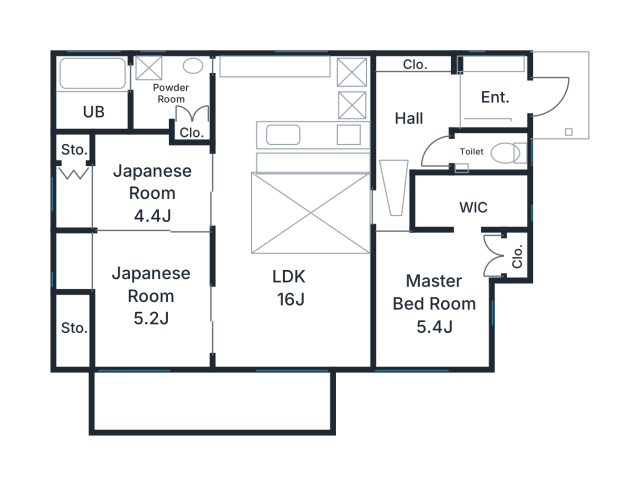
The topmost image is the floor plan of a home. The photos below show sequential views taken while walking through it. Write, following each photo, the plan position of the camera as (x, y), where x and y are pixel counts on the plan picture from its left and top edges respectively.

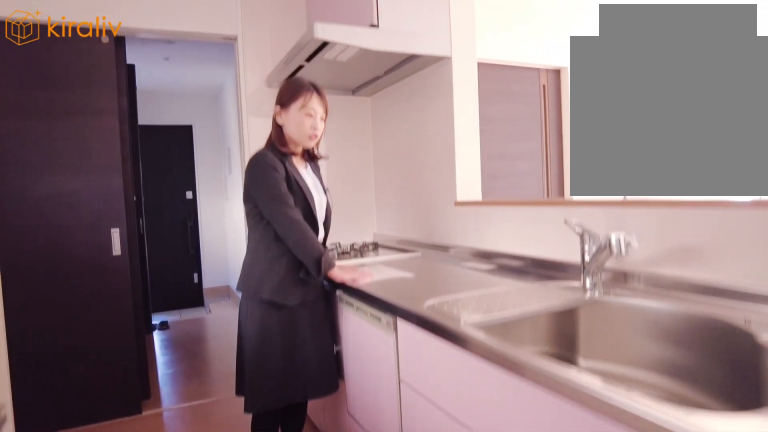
(277, 109)
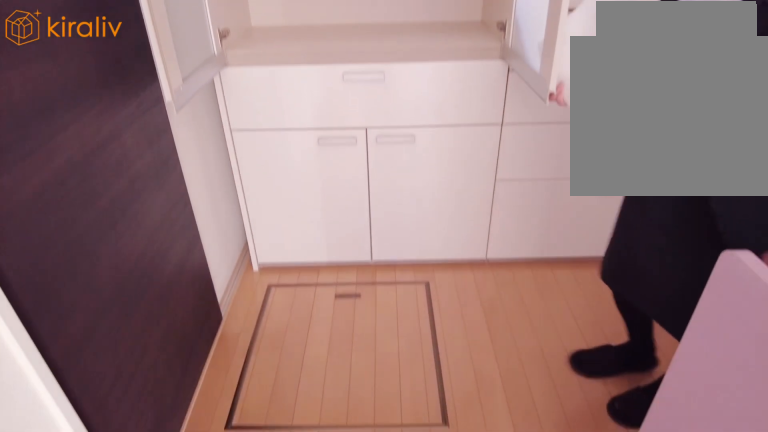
(237, 120)
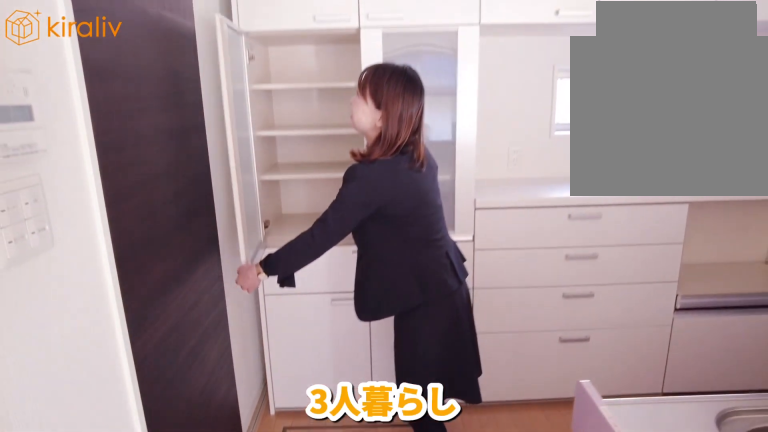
(236, 126)
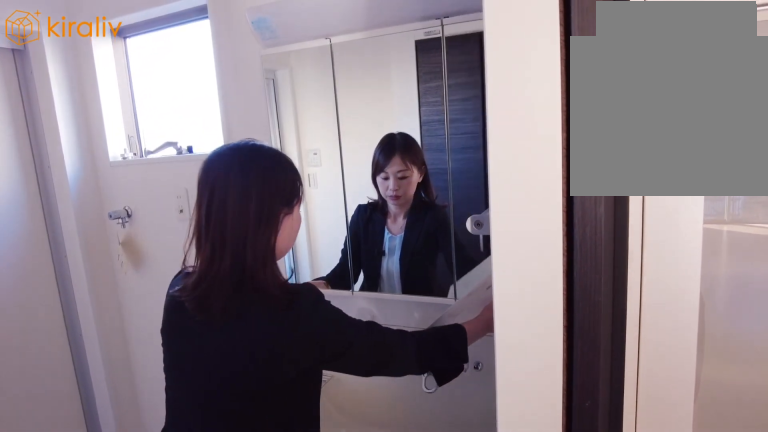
(159, 110)
